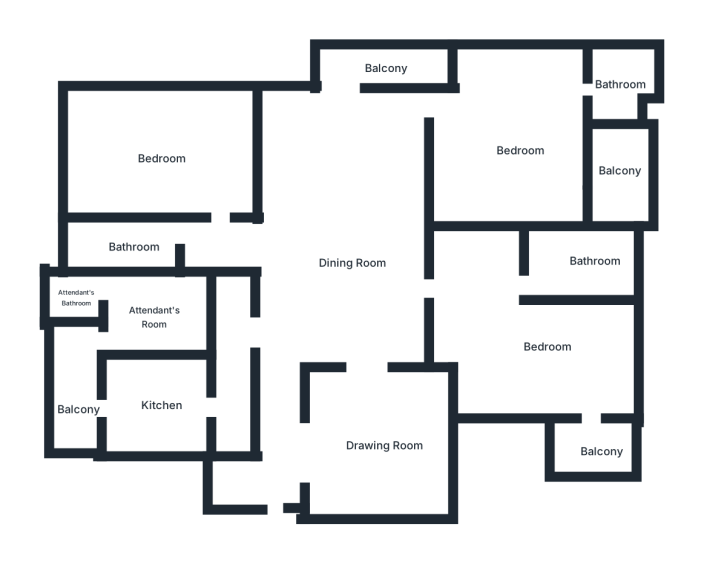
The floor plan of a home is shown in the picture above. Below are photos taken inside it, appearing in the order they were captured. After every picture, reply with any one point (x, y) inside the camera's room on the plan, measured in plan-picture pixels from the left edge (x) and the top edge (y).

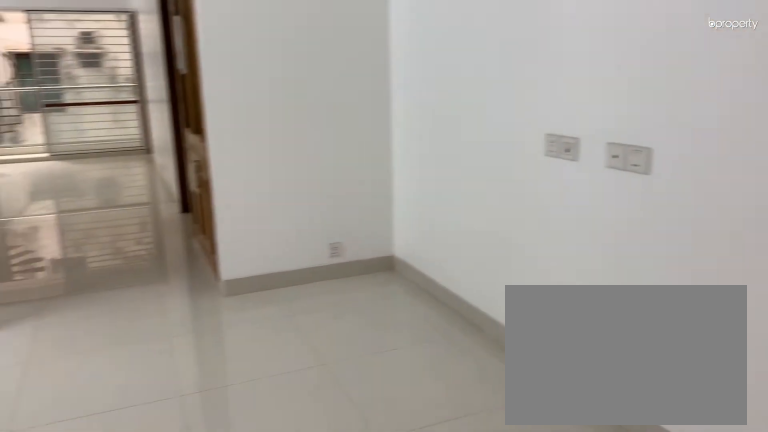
(385, 442)
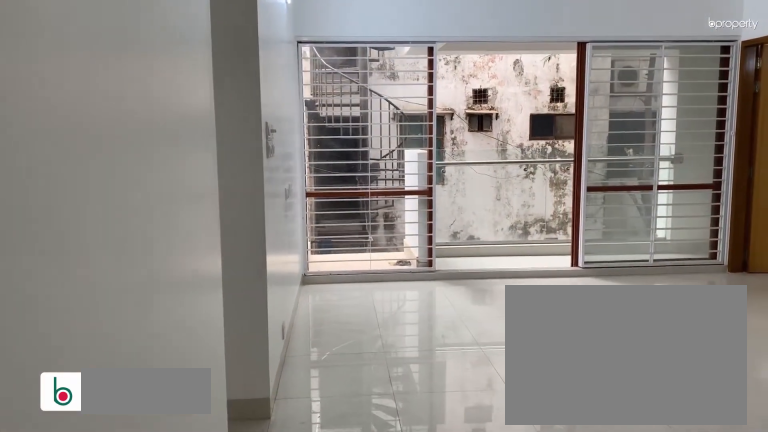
(356, 264)
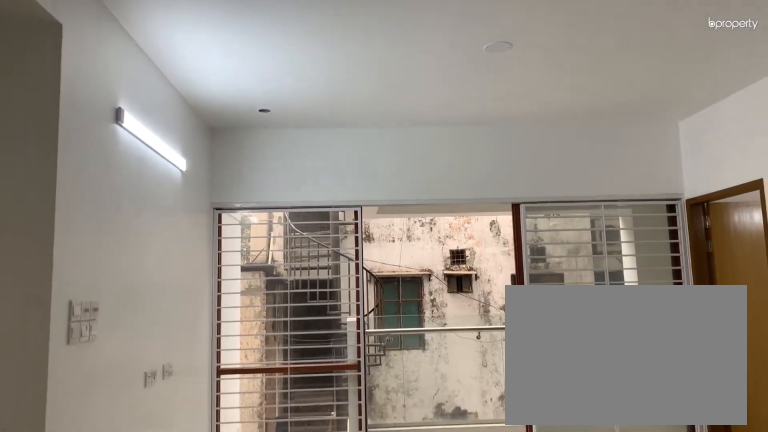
(356, 264)
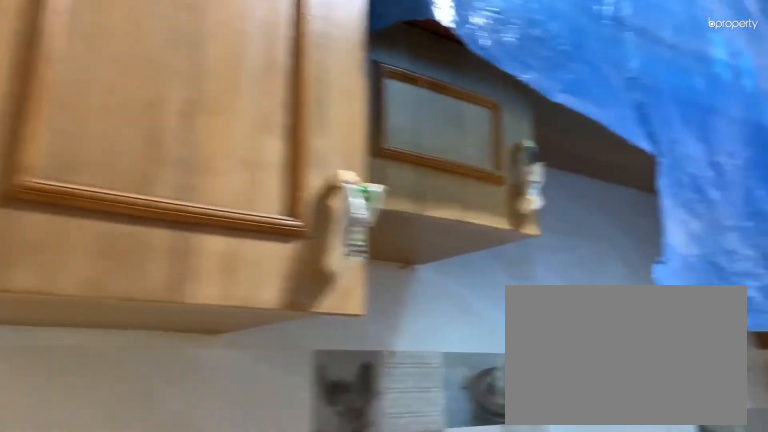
(162, 402)
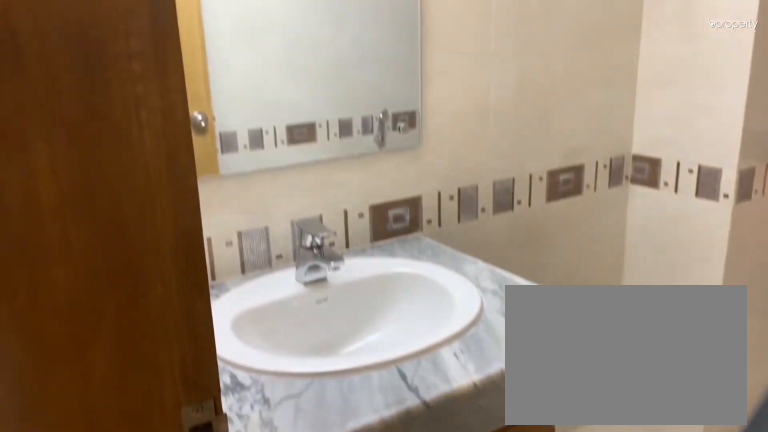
(130, 241)
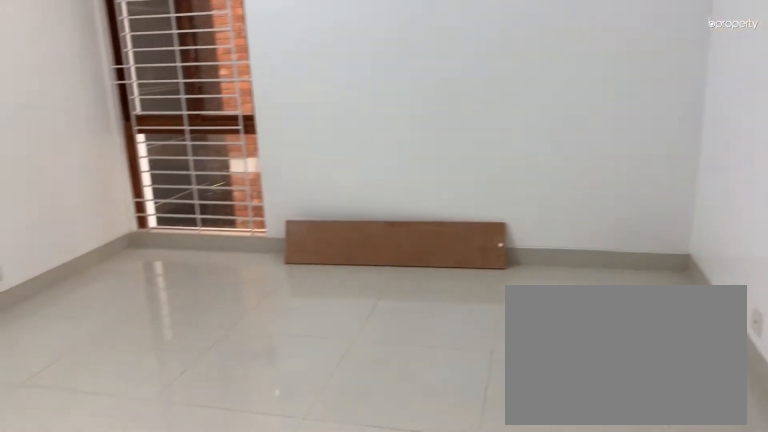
(161, 160)
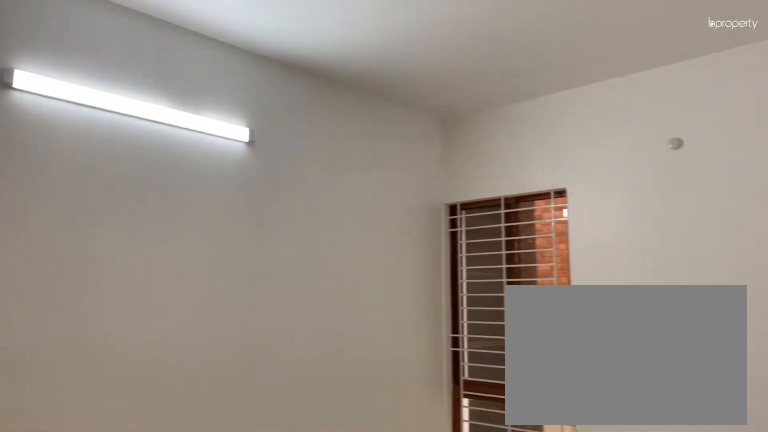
(161, 160)
